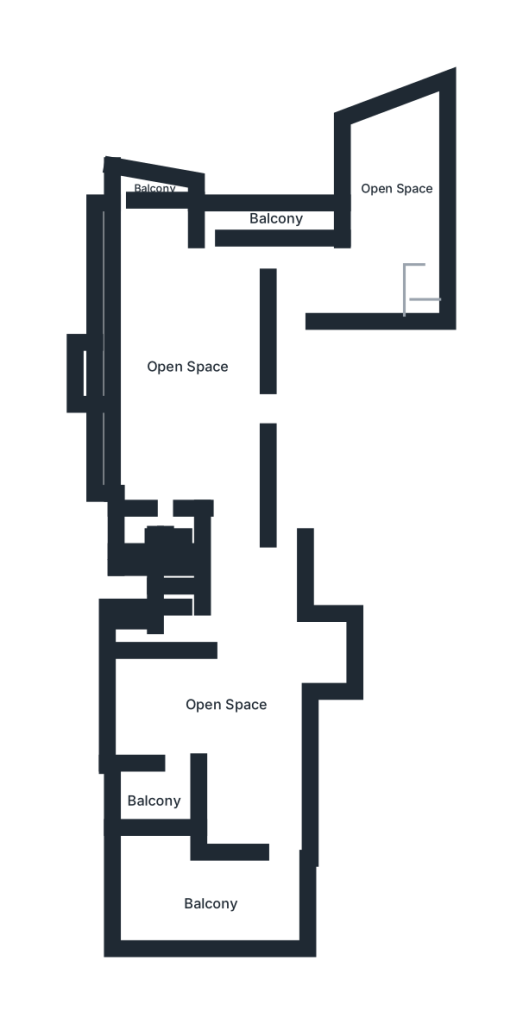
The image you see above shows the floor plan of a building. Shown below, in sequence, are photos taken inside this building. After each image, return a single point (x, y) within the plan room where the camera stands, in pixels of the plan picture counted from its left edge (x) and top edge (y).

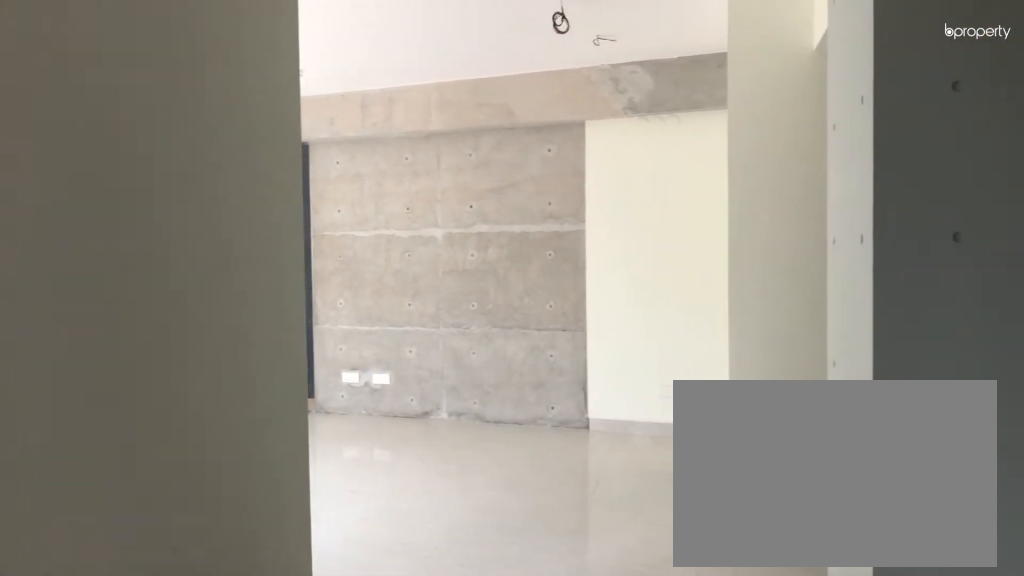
(351, 277)
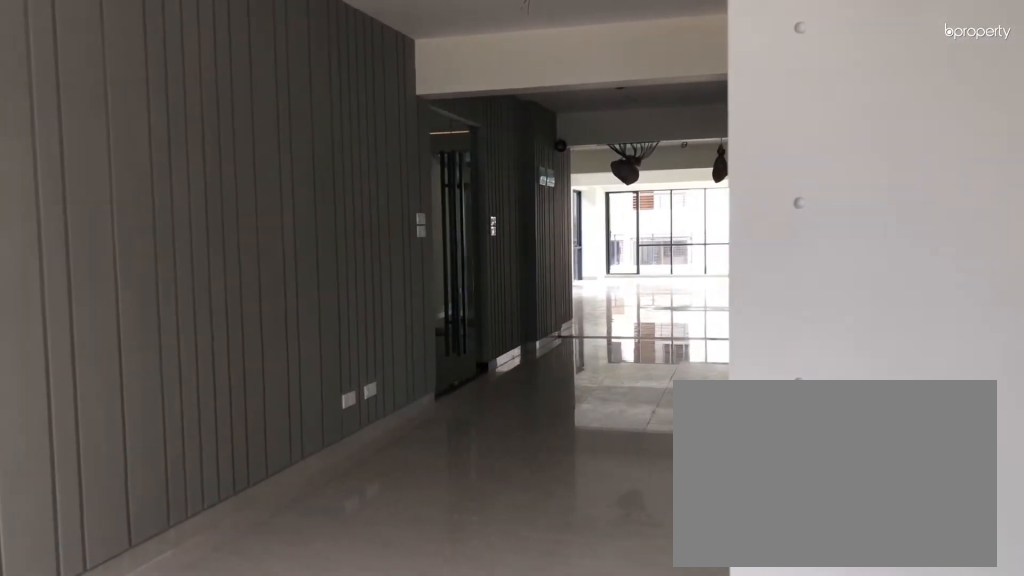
(196, 376)
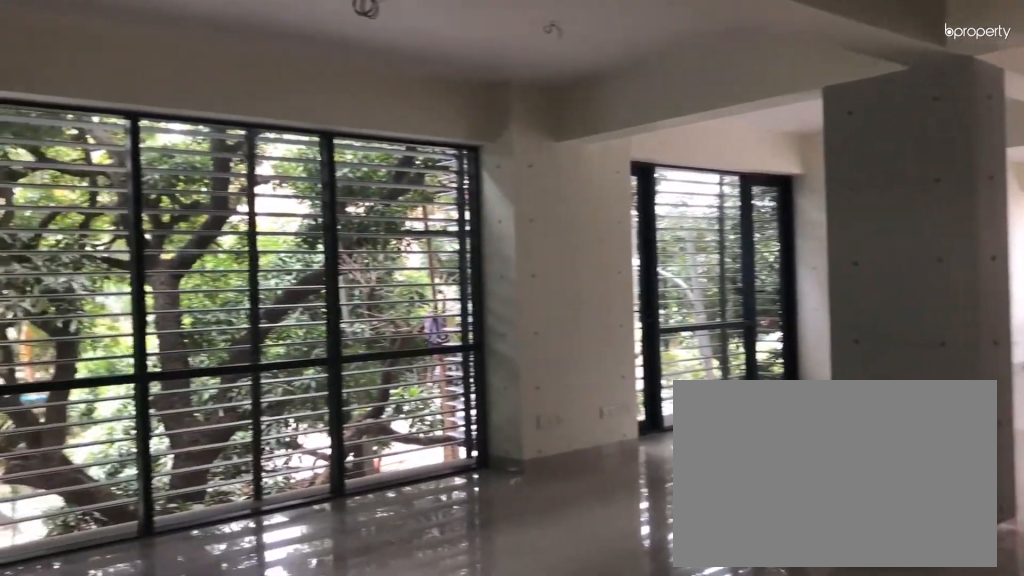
(196, 377)
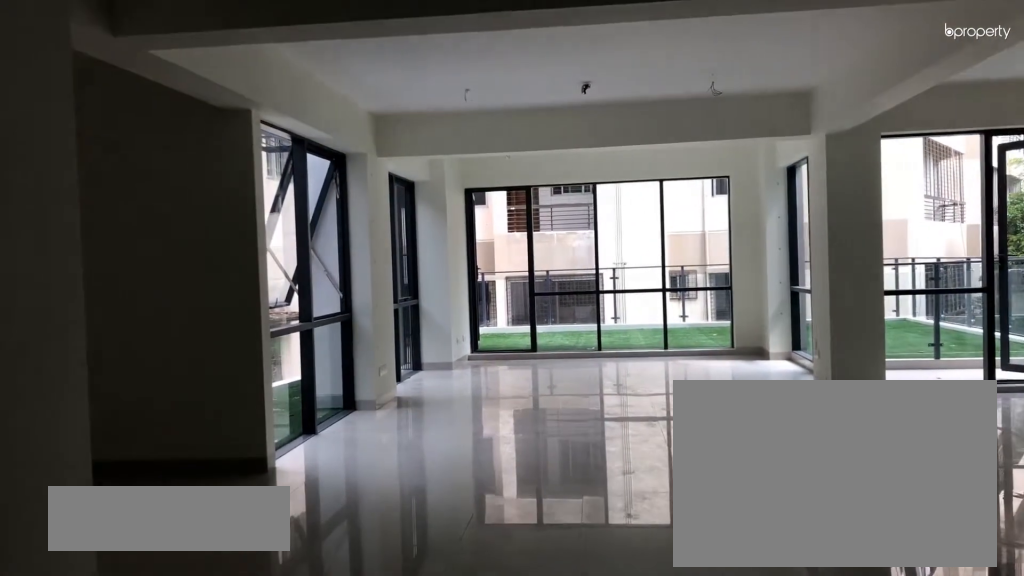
(222, 698)
